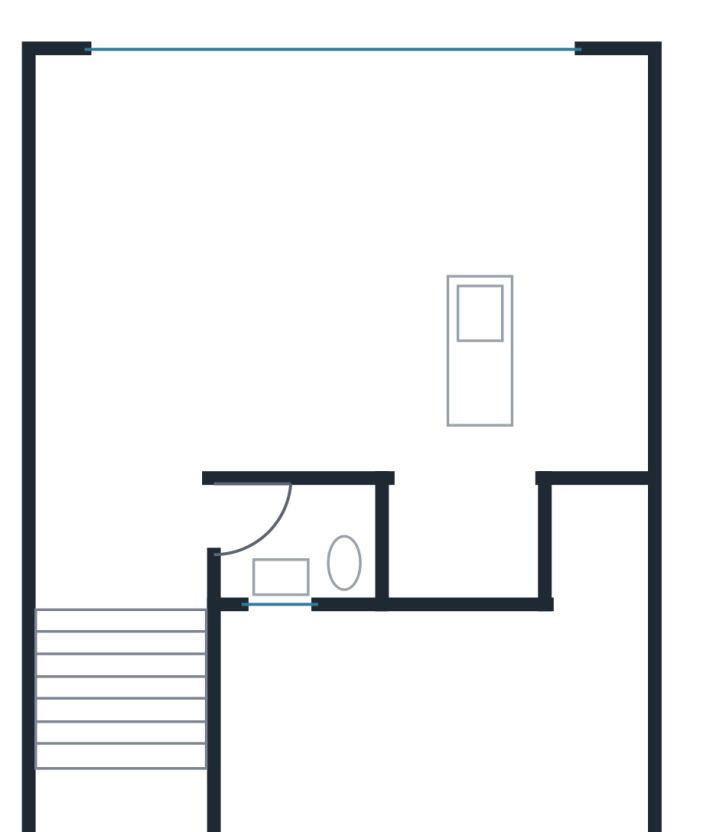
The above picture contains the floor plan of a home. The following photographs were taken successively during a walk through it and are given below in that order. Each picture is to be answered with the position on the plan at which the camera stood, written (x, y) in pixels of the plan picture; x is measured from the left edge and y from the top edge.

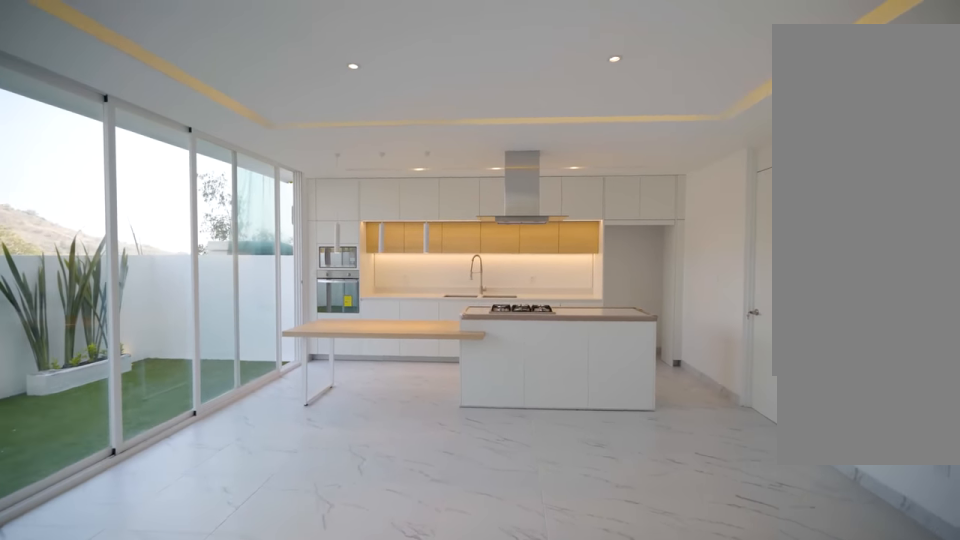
(166, 264)
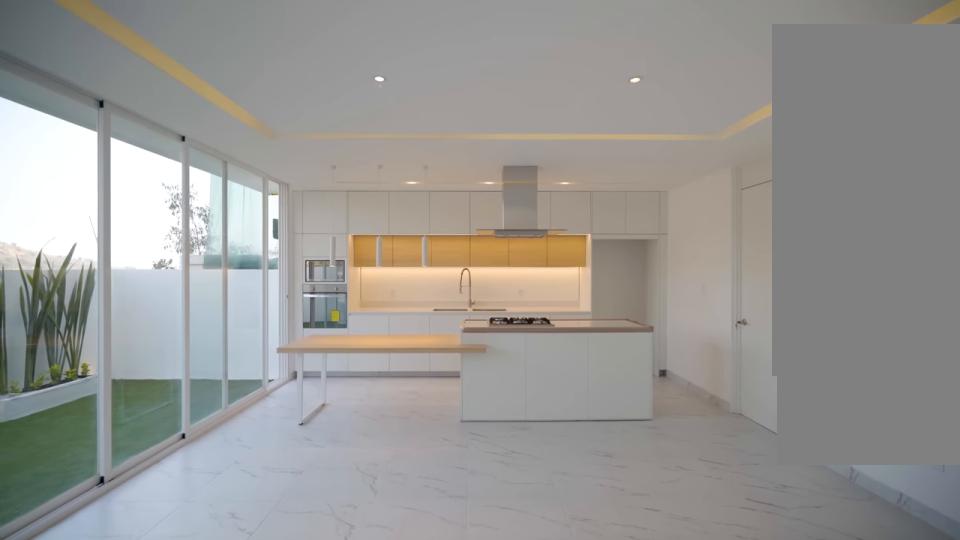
(165, 264)
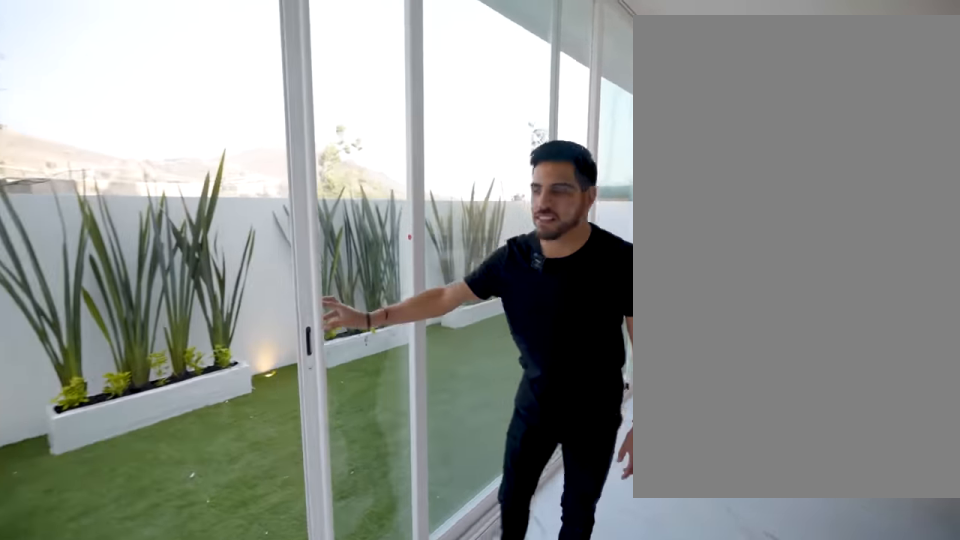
(264, 124)
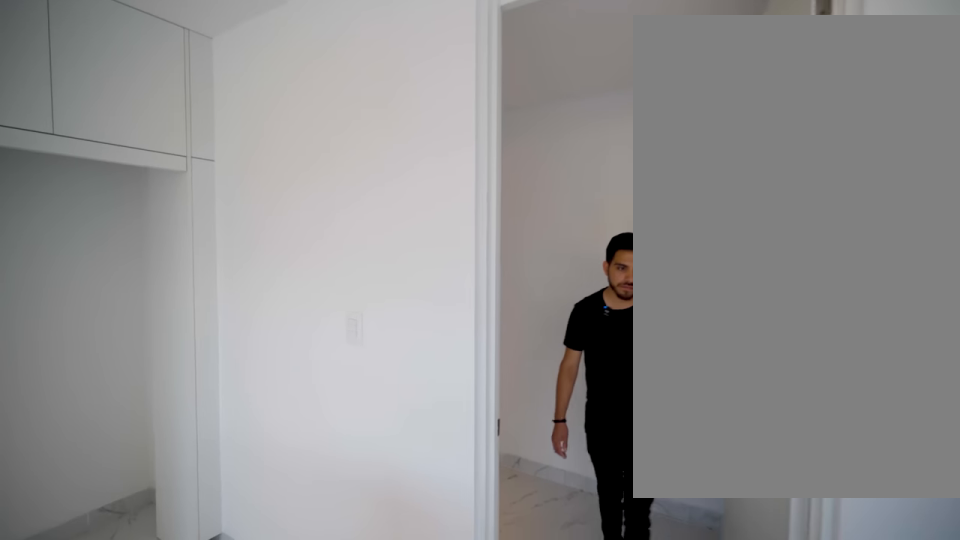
(417, 420)
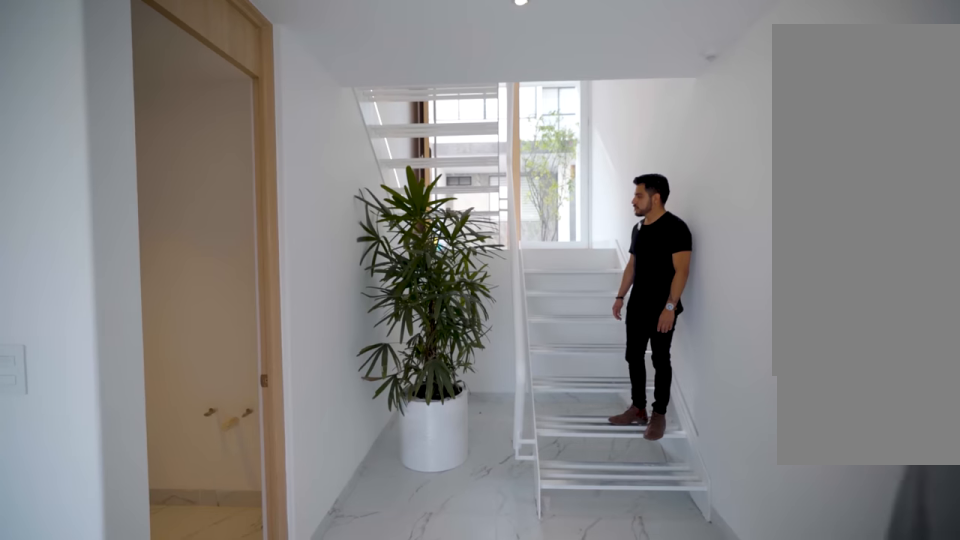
(119, 524)
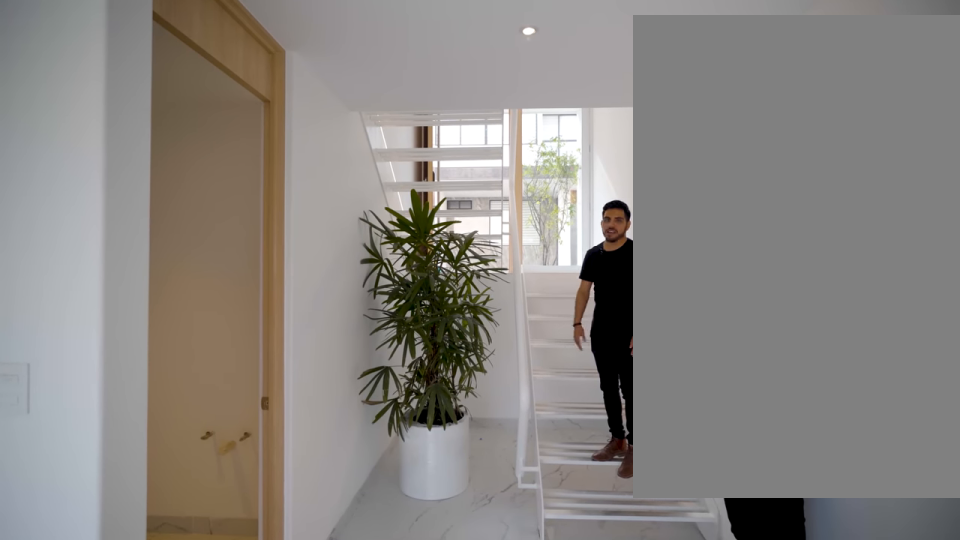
(118, 523)
